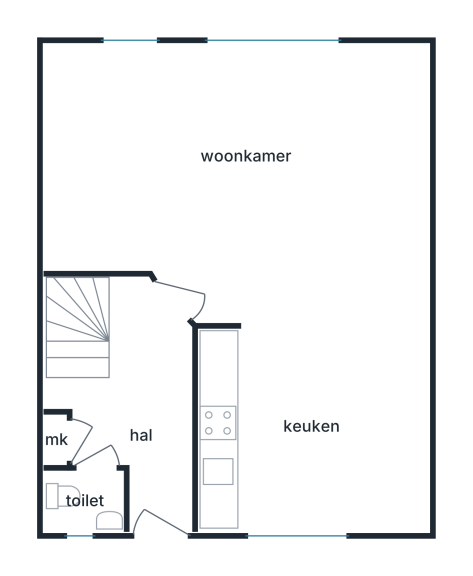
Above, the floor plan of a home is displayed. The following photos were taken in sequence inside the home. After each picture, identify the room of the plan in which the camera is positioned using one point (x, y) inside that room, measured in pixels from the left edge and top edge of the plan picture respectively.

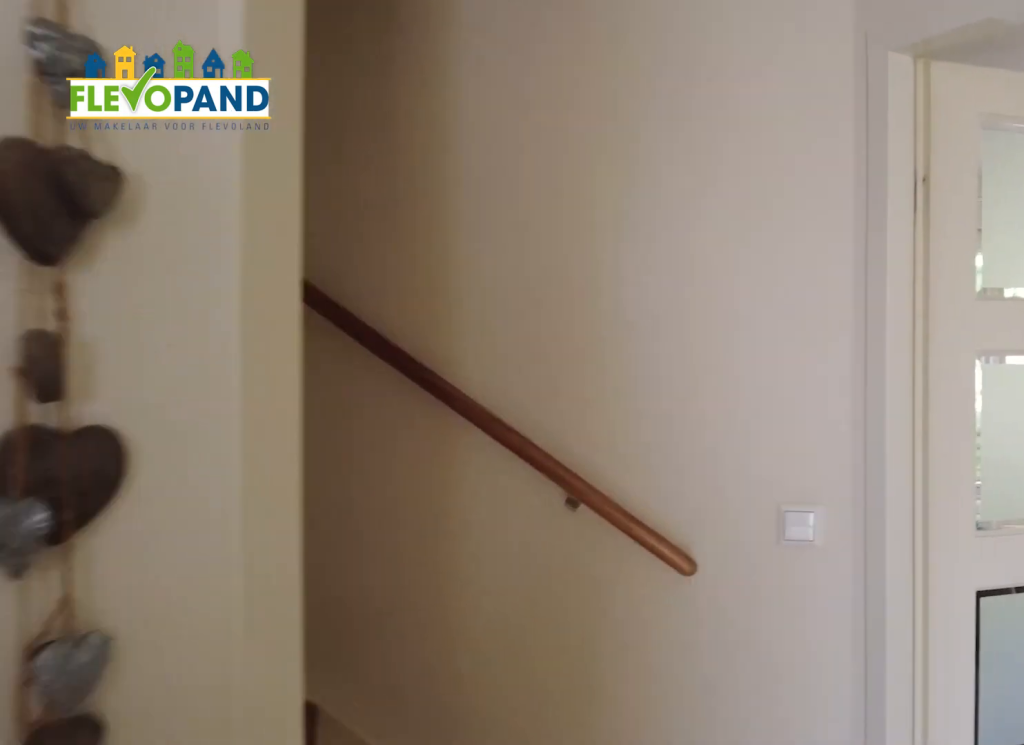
(140, 407)
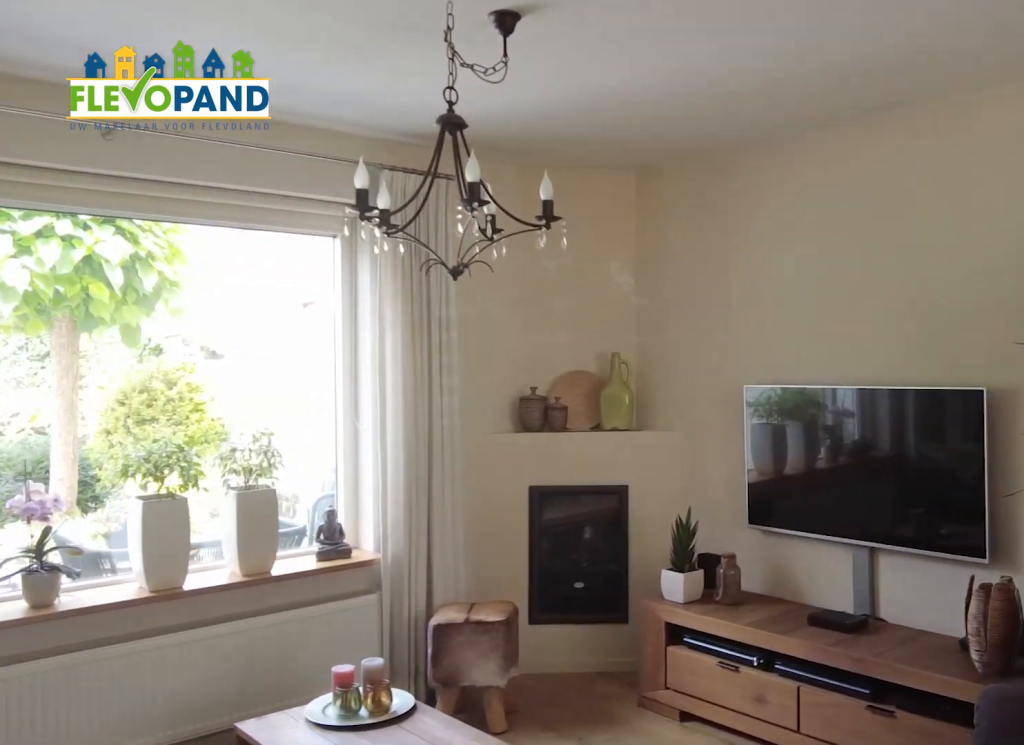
(157, 107)
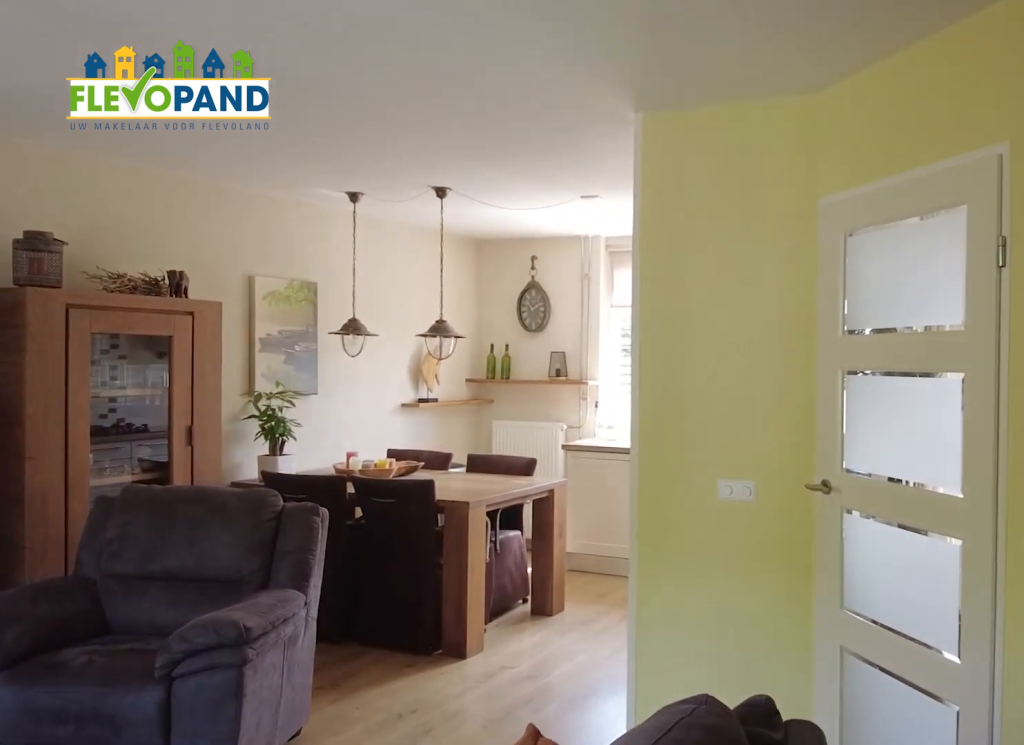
(157, 107)
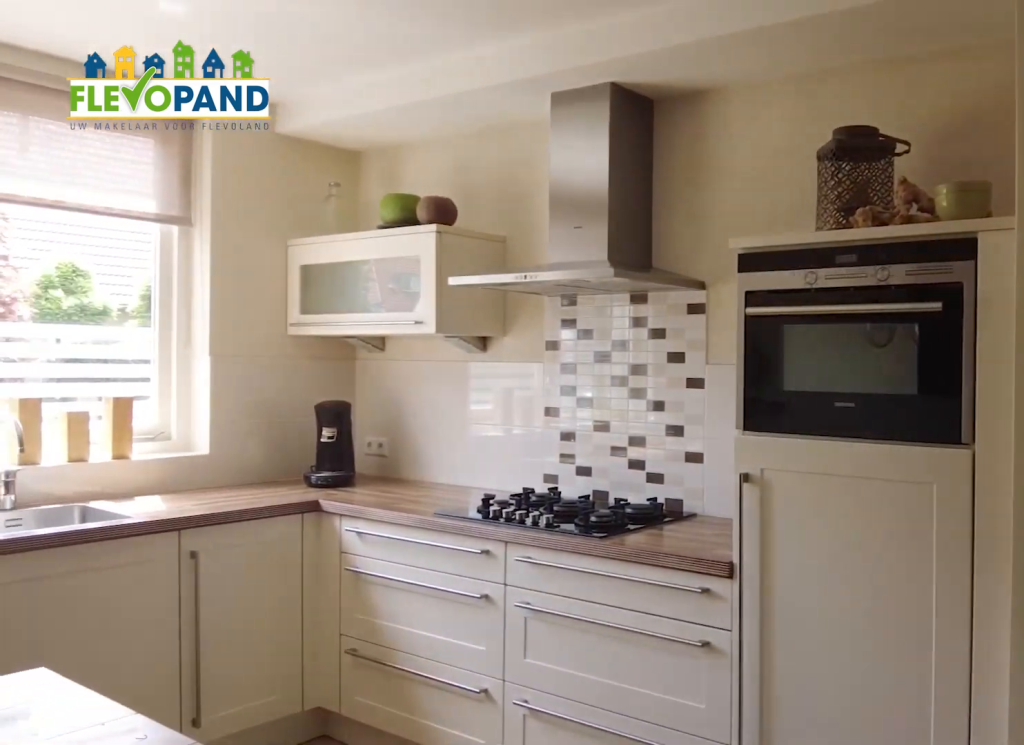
(312, 429)
